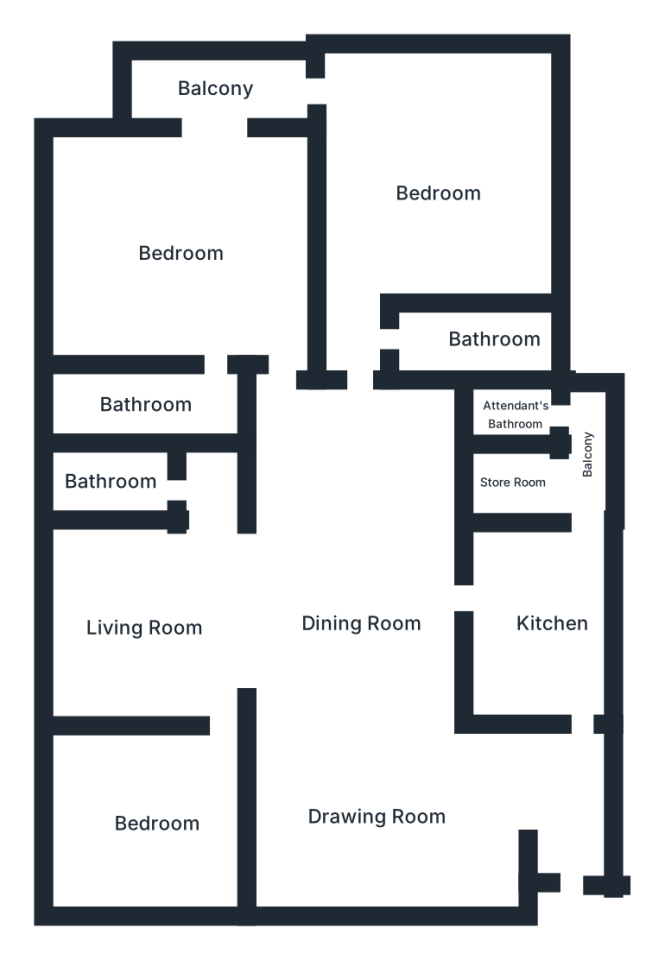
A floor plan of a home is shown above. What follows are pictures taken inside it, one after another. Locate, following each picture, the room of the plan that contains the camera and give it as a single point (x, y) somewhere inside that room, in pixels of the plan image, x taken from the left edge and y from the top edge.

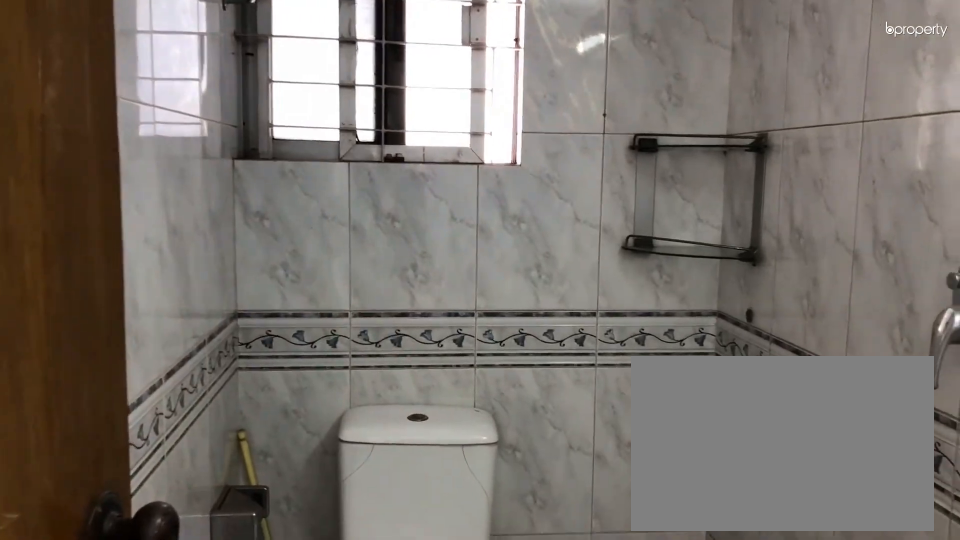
(125, 481)
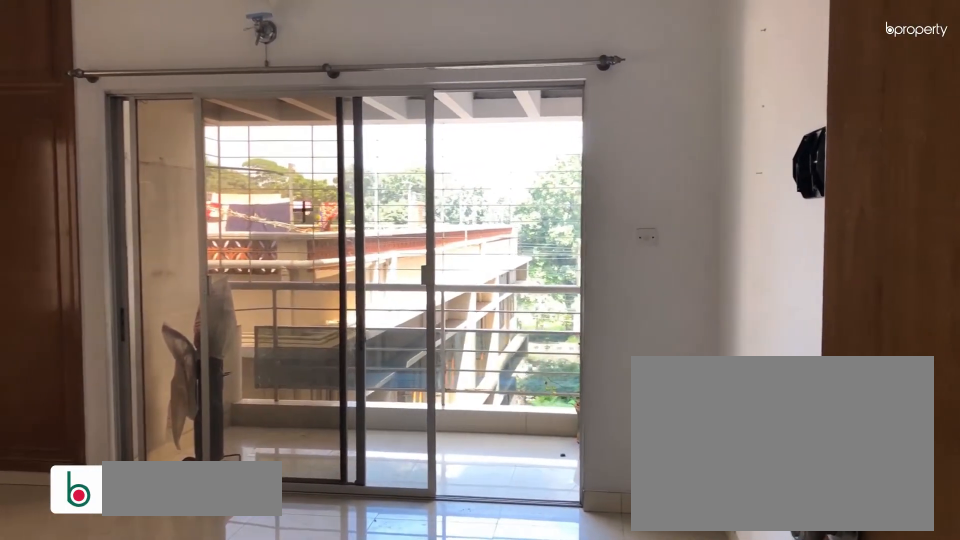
(186, 249)
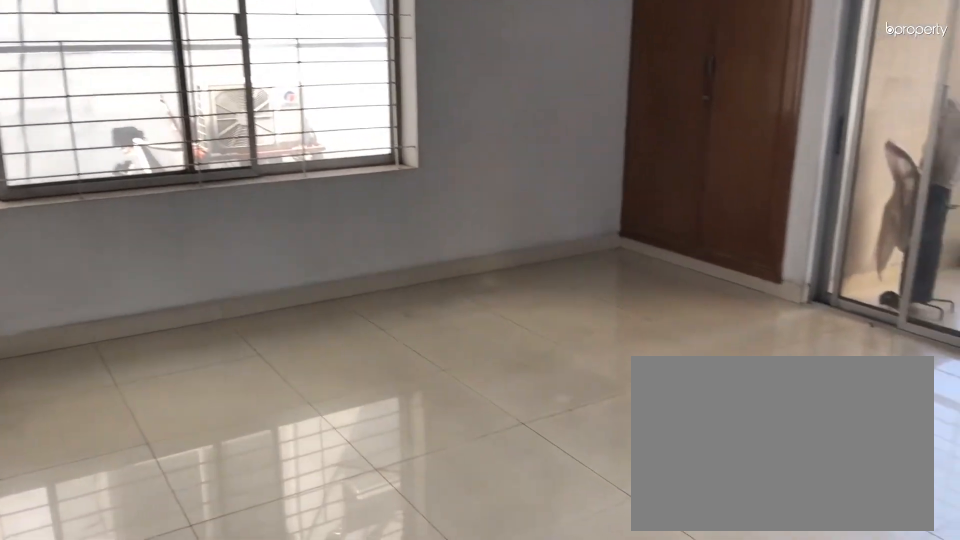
(186, 249)
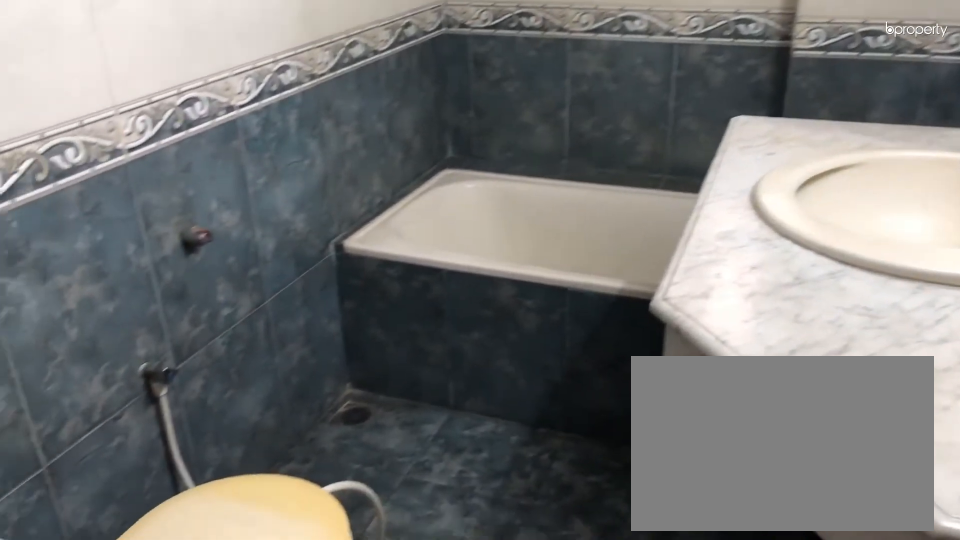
(145, 400)
